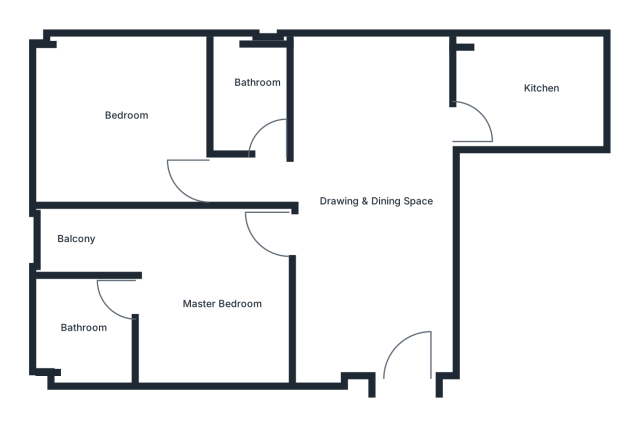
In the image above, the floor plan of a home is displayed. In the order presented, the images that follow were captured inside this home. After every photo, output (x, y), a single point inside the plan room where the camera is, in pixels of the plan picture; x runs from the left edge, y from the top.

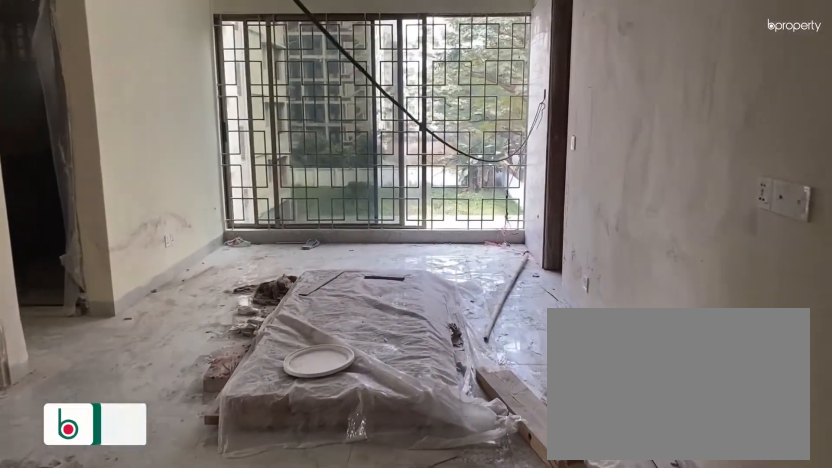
(397, 334)
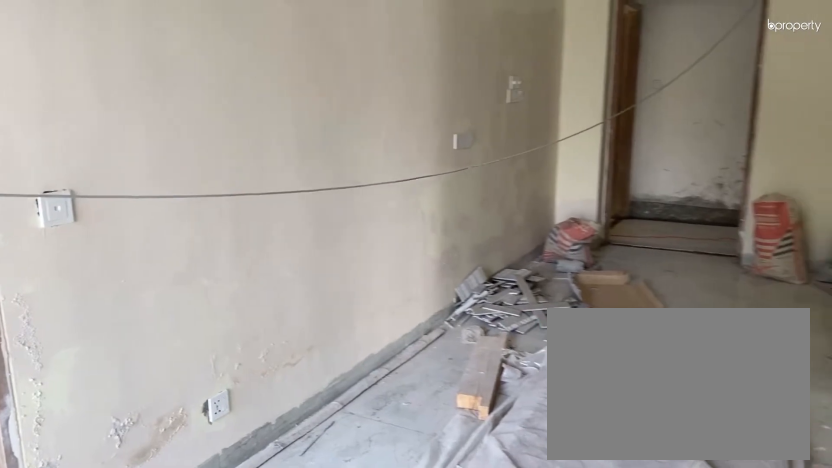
(383, 171)
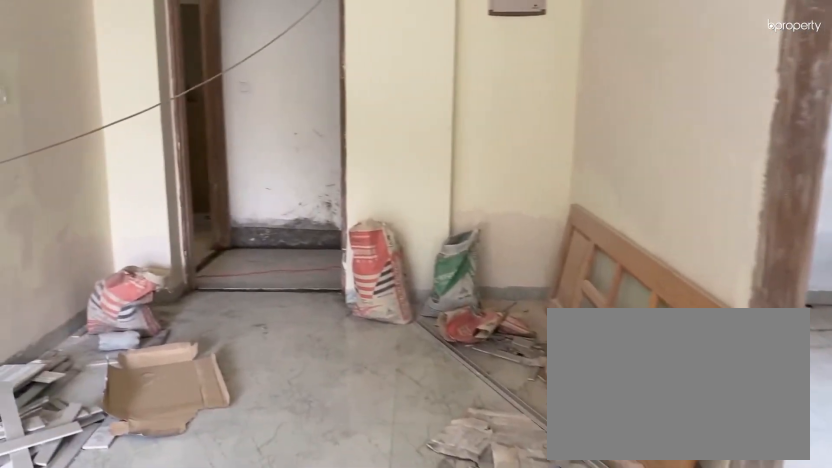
(383, 171)
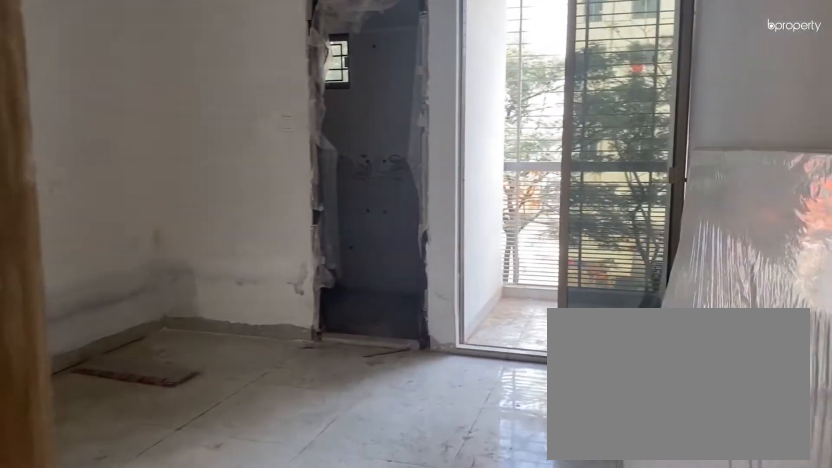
(262, 267)
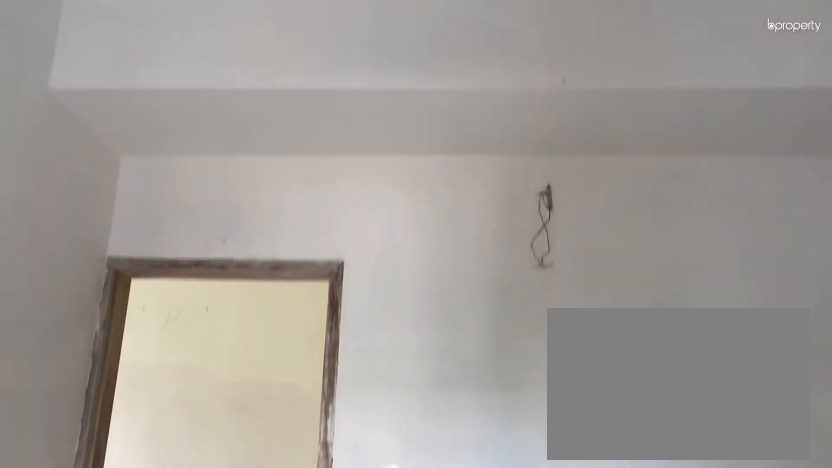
(203, 311)
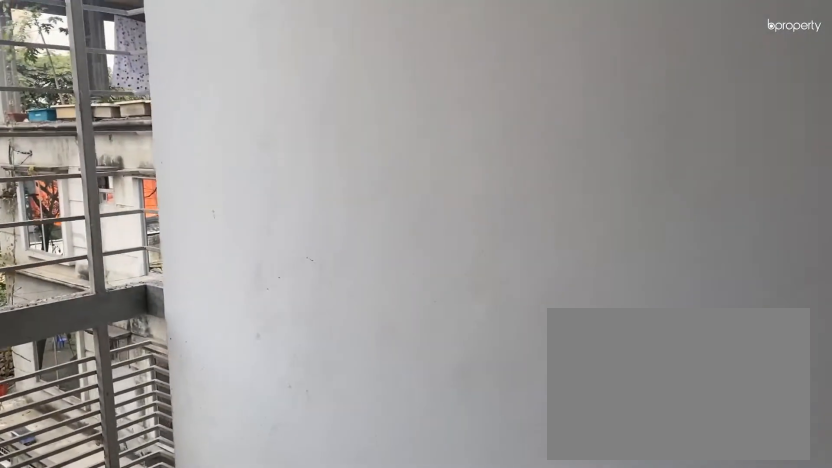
(72, 237)
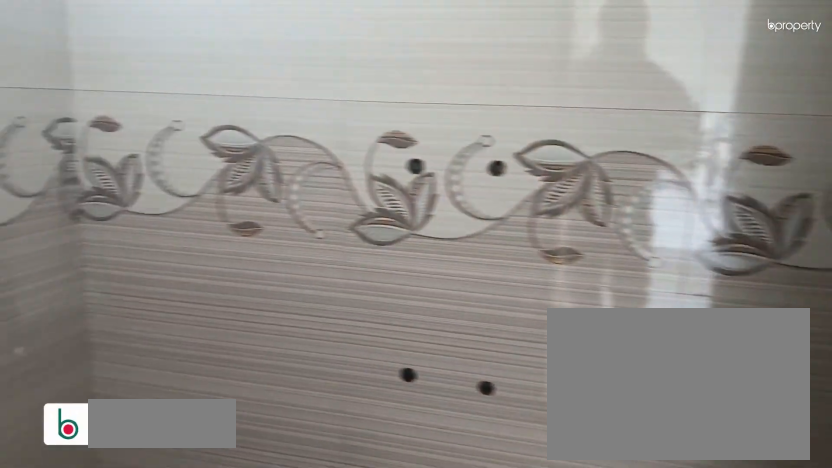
(86, 328)
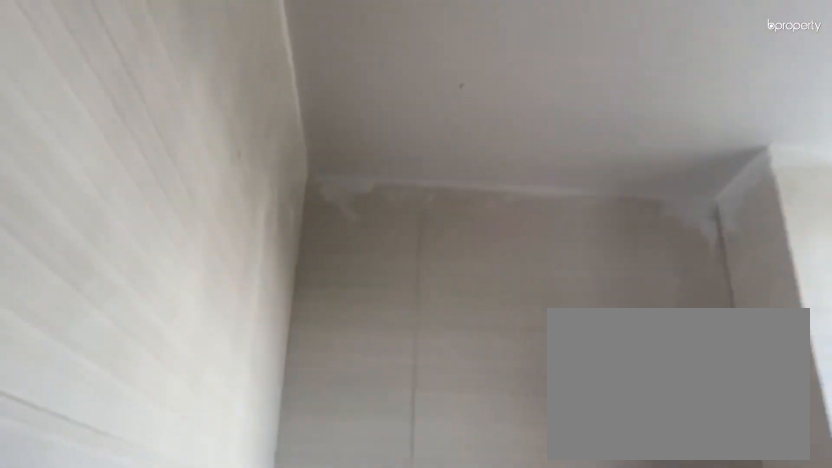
(86, 328)
